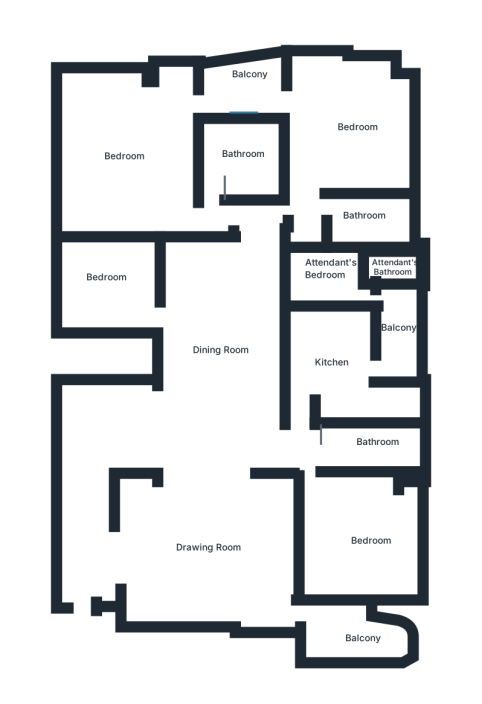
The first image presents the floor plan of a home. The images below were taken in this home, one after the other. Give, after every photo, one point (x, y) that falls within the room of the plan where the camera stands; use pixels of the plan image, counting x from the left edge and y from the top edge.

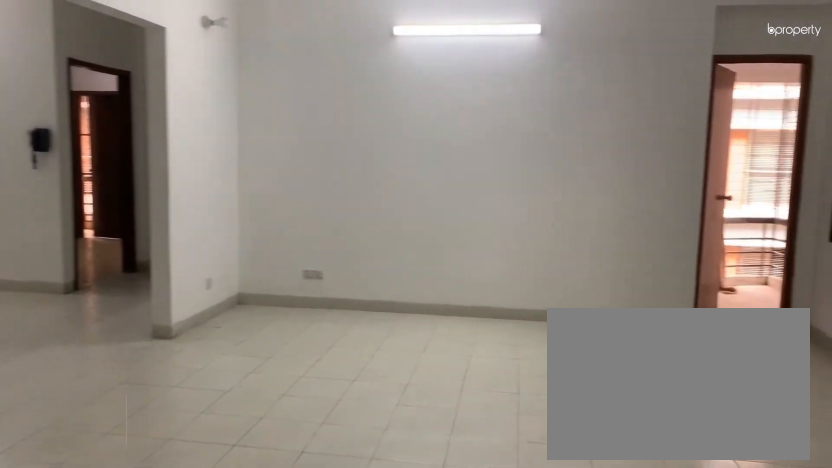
(211, 560)
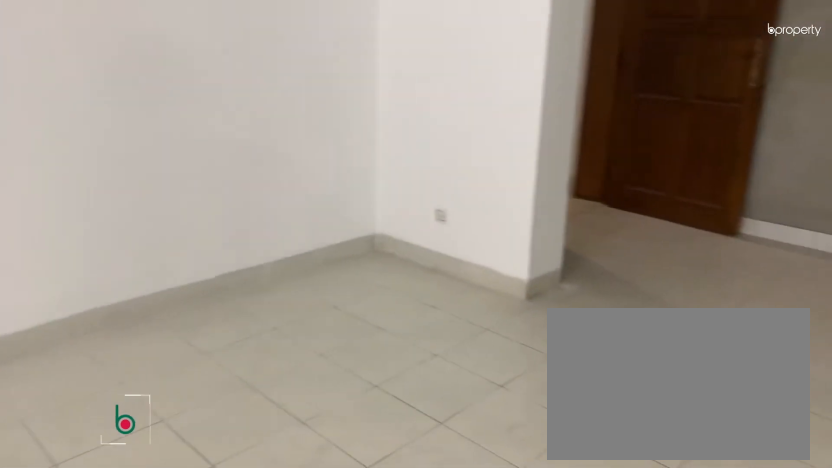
(211, 560)
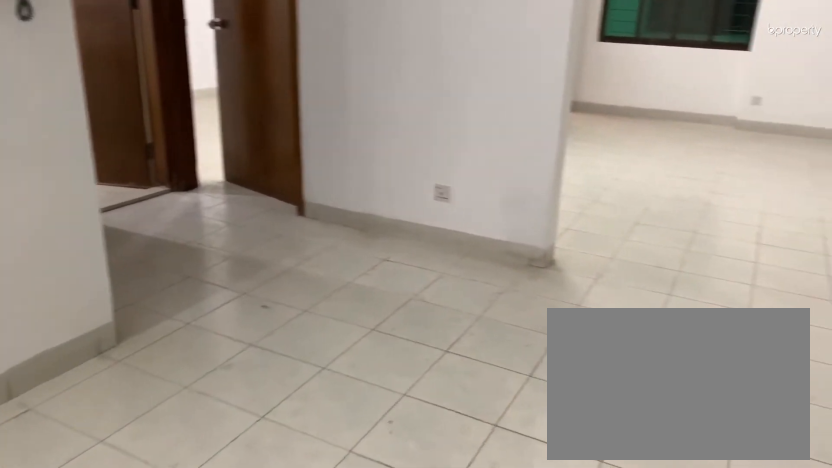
(220, 338)
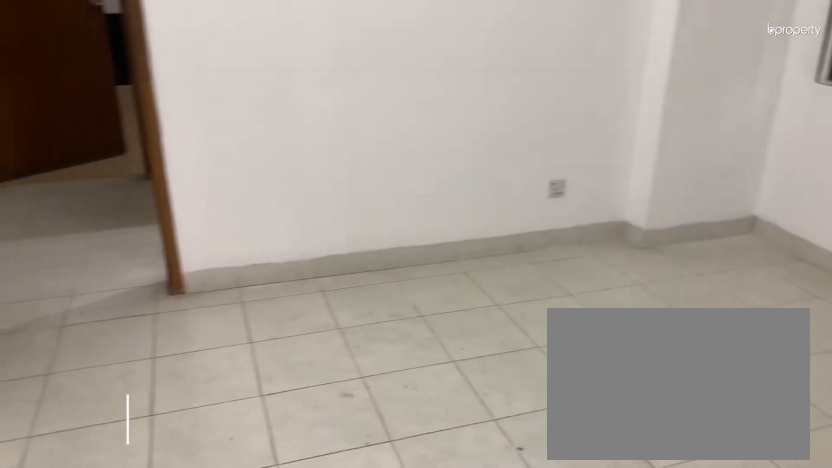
(355, 542)
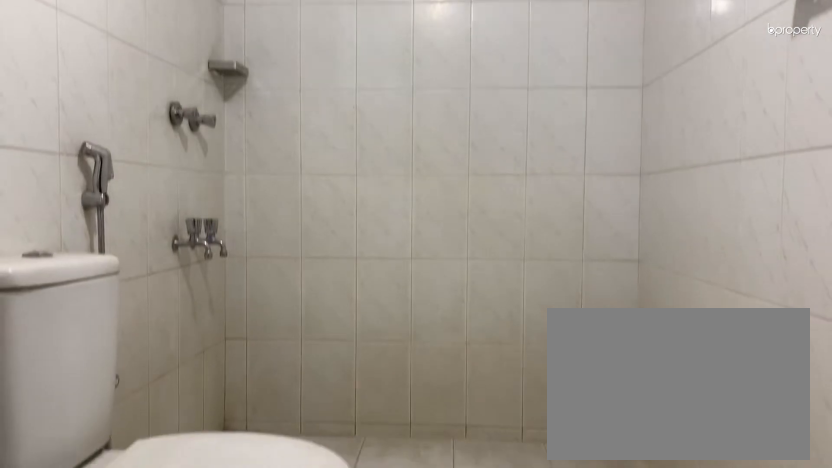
(354, 455)
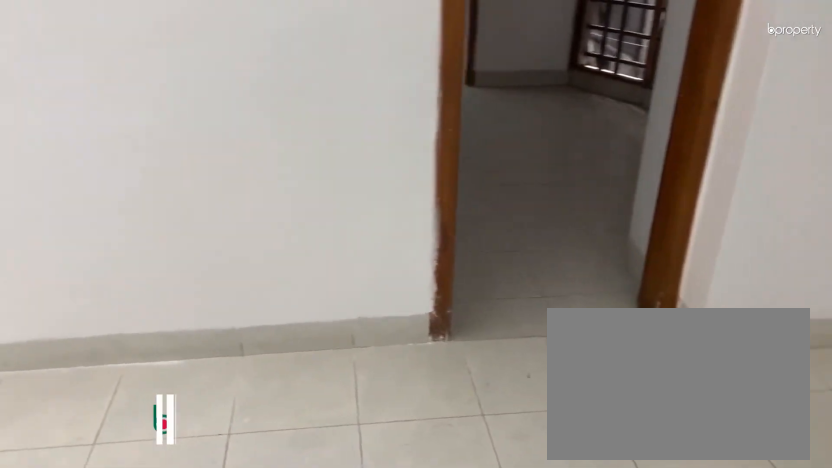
(335, 133)
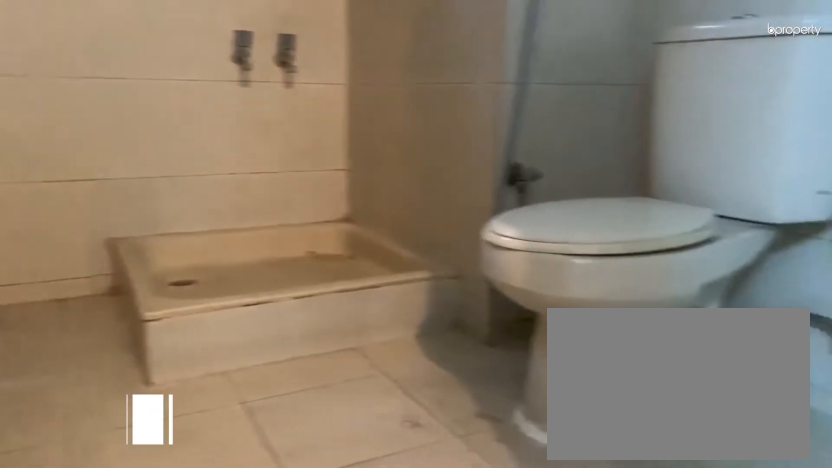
(370, 213)
